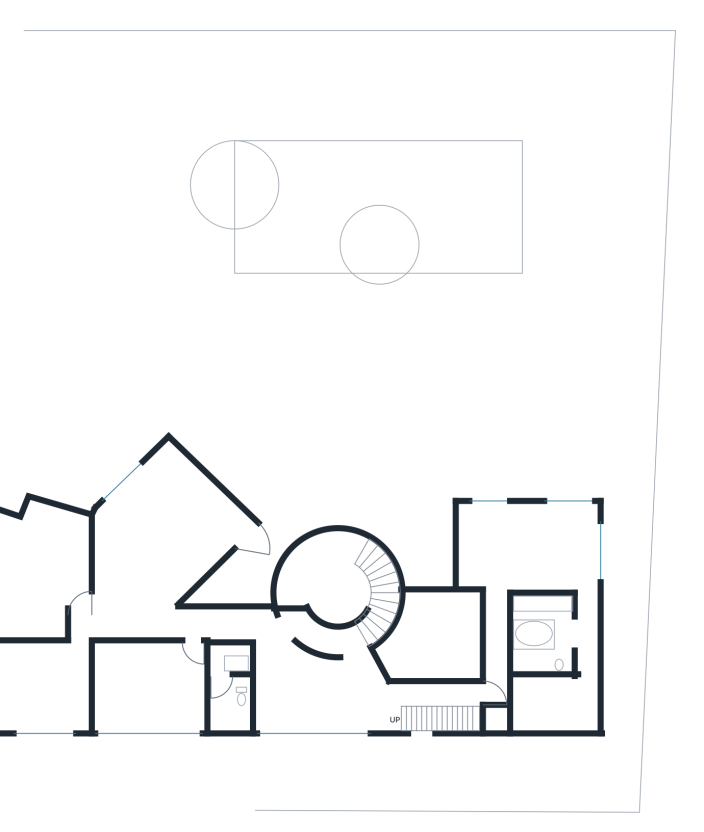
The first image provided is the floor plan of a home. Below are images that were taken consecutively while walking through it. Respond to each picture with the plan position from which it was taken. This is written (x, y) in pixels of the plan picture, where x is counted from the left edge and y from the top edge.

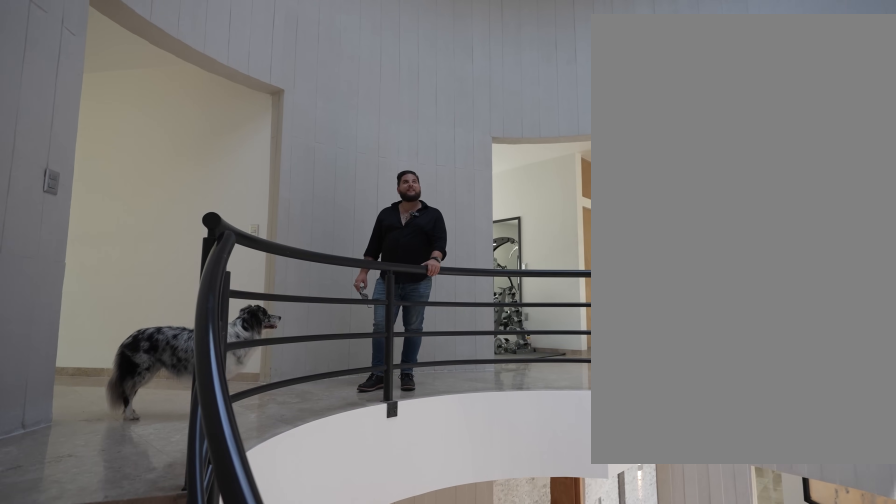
(378, 609)
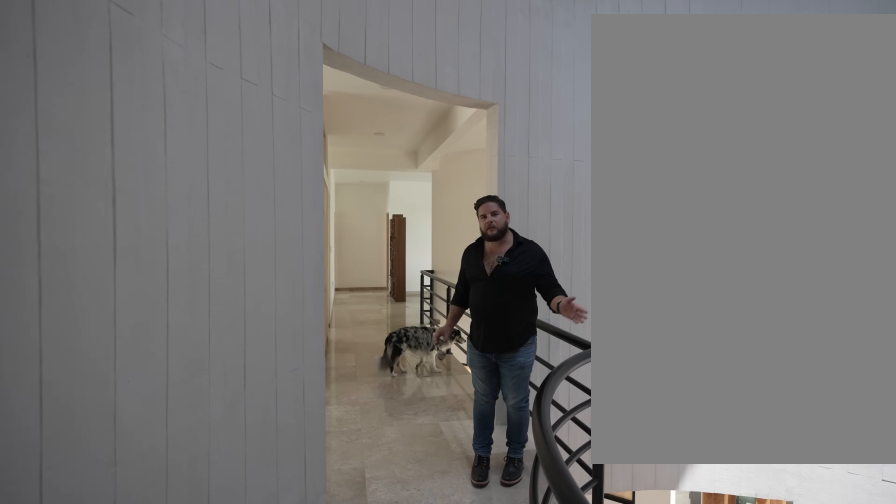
(353, 633)
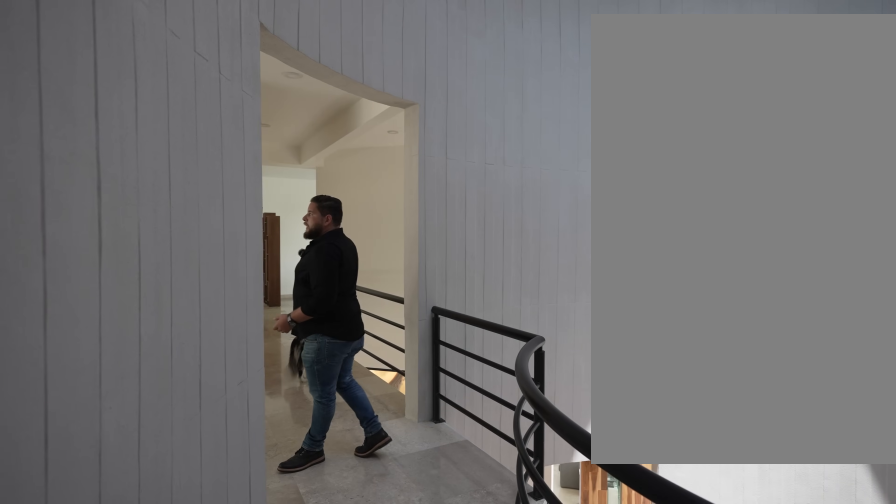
(354, 633)
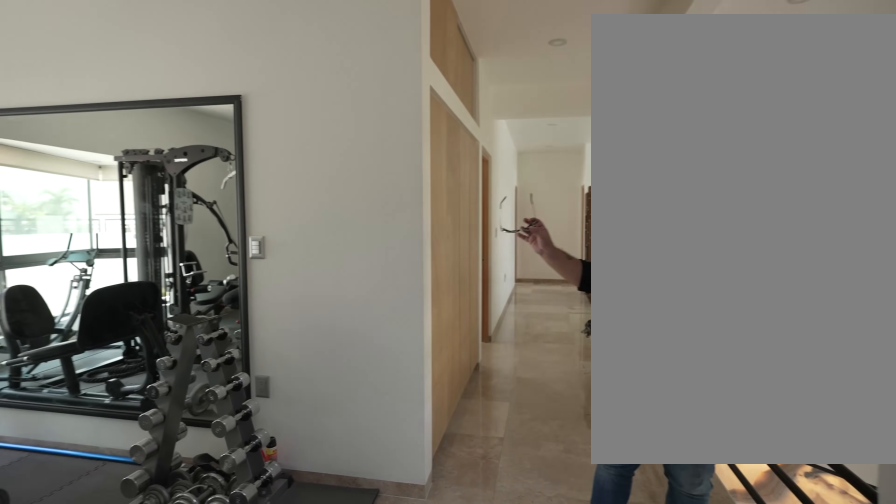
(327, 629)
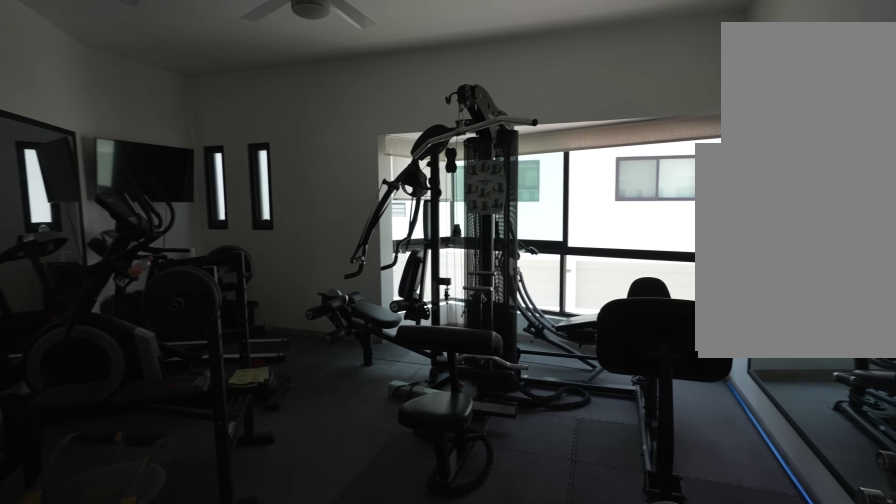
(298, 625)
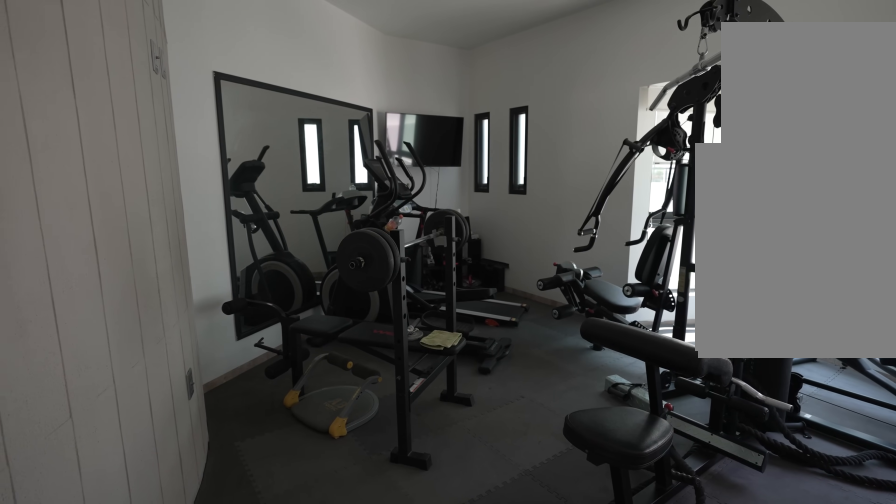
(295, 625)
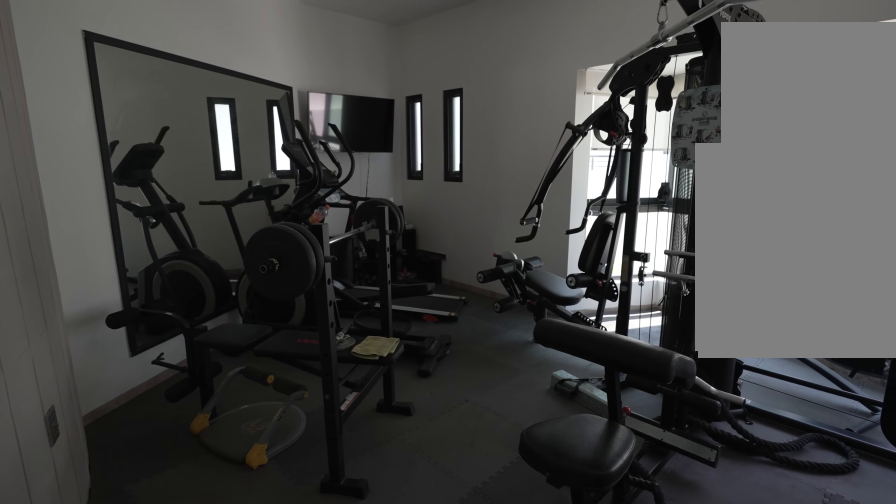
(283, 642)
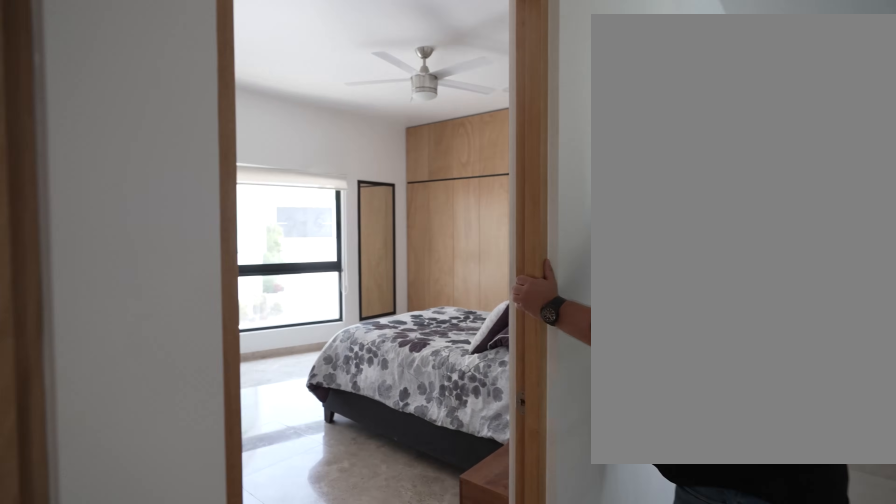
(256, 630)
